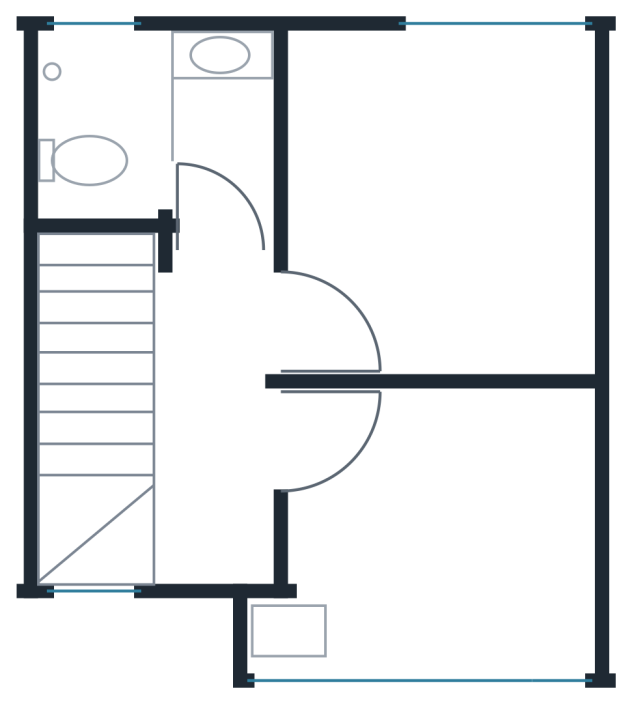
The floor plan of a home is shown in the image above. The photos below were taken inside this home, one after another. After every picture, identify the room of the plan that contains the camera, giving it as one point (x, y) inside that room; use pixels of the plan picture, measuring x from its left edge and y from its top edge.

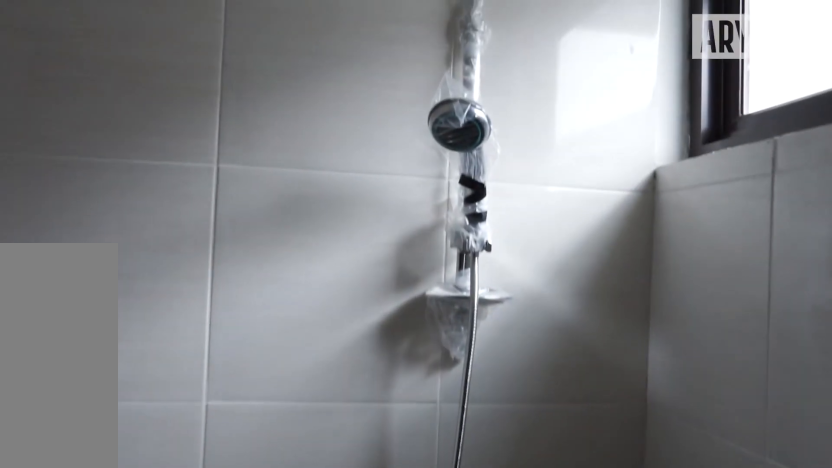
(163, 132)
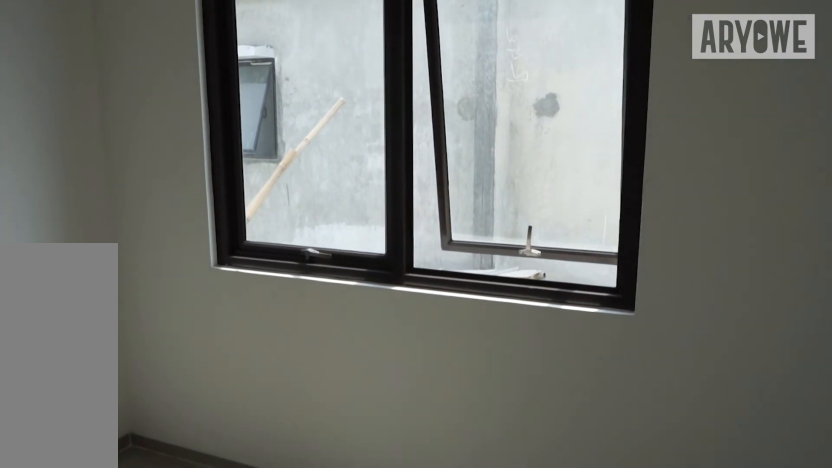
(437, 201)
